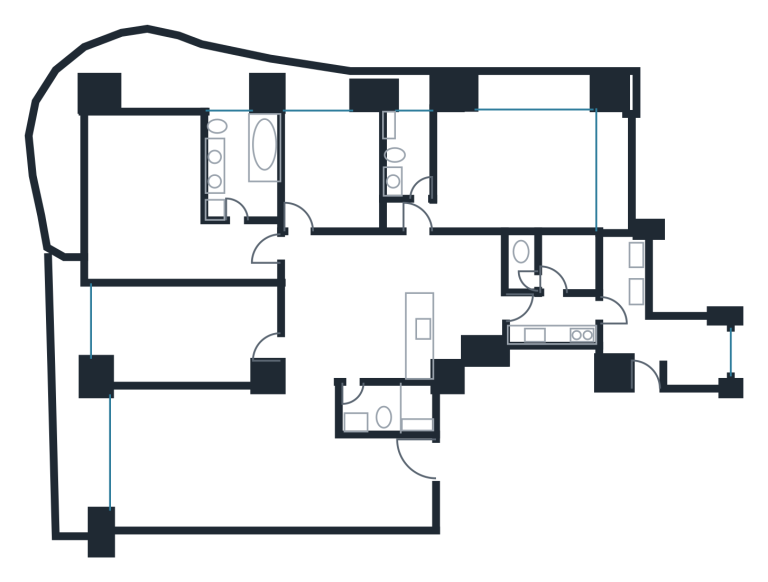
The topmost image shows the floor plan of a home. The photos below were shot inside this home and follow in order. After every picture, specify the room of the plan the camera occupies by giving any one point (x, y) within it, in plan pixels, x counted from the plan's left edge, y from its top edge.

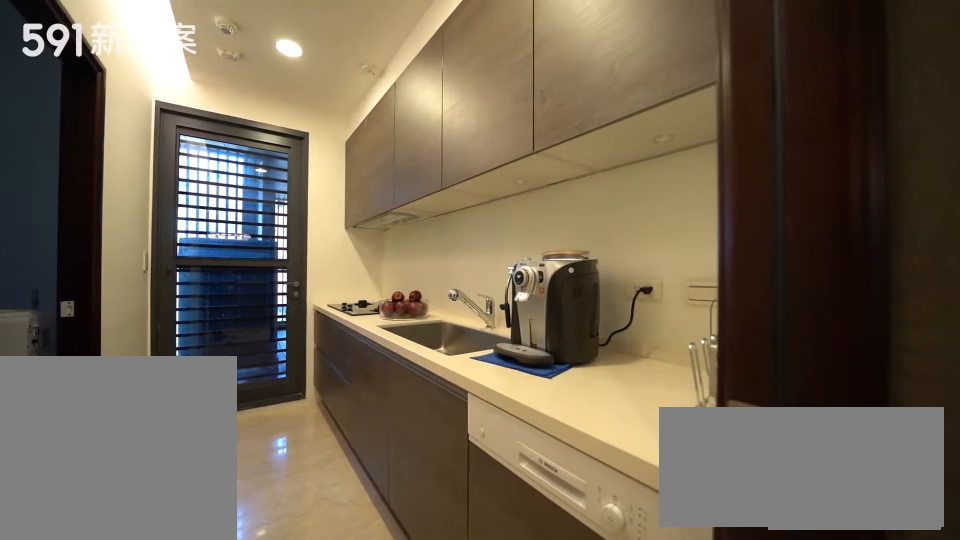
(557, 321)
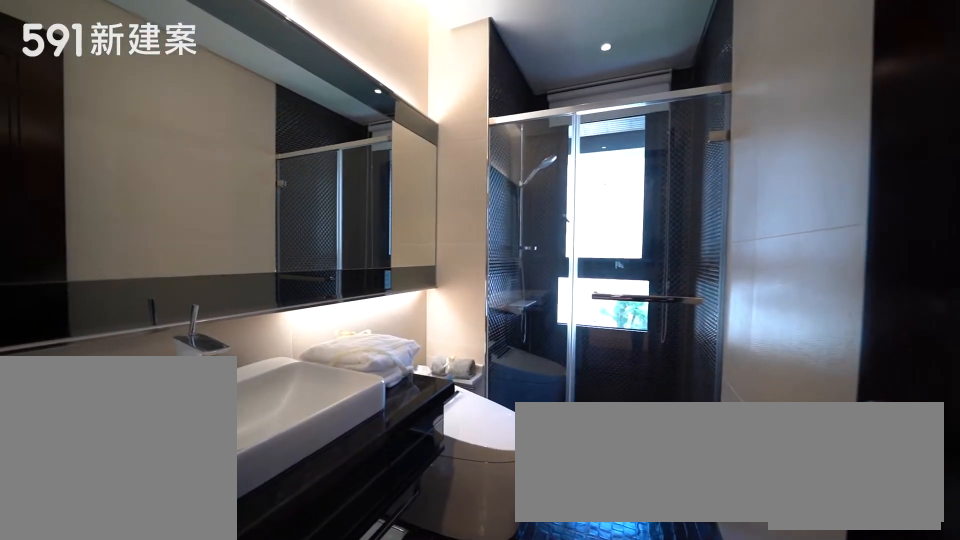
(410, 149)
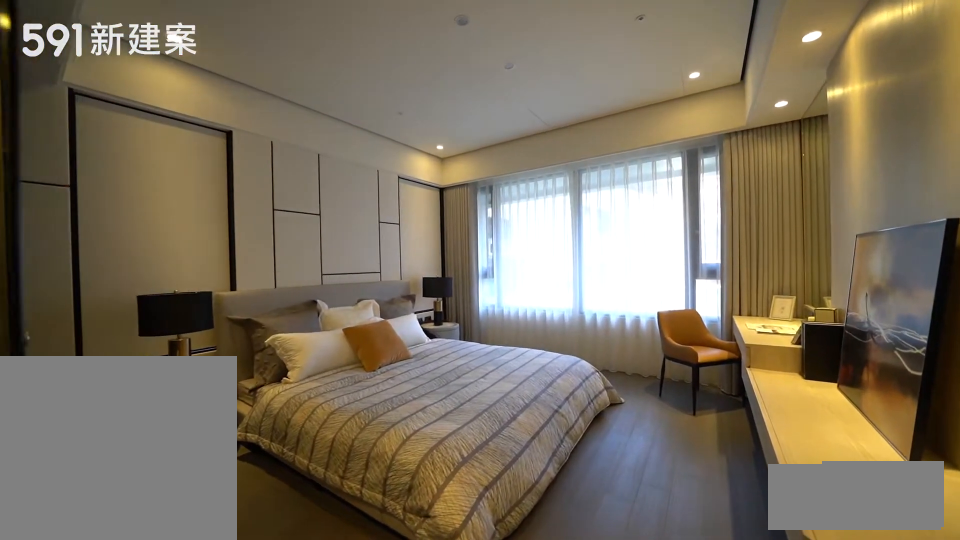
(510, 171)
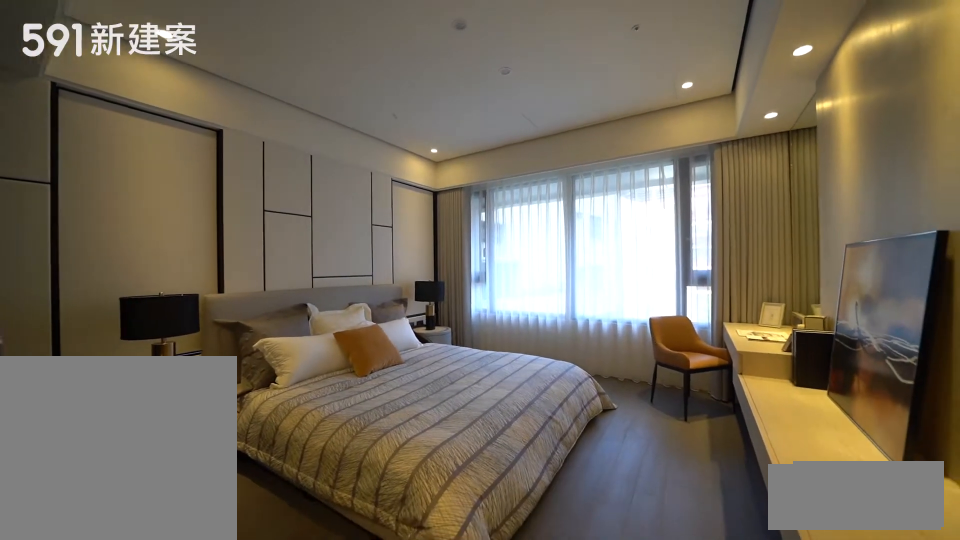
(510, 171)
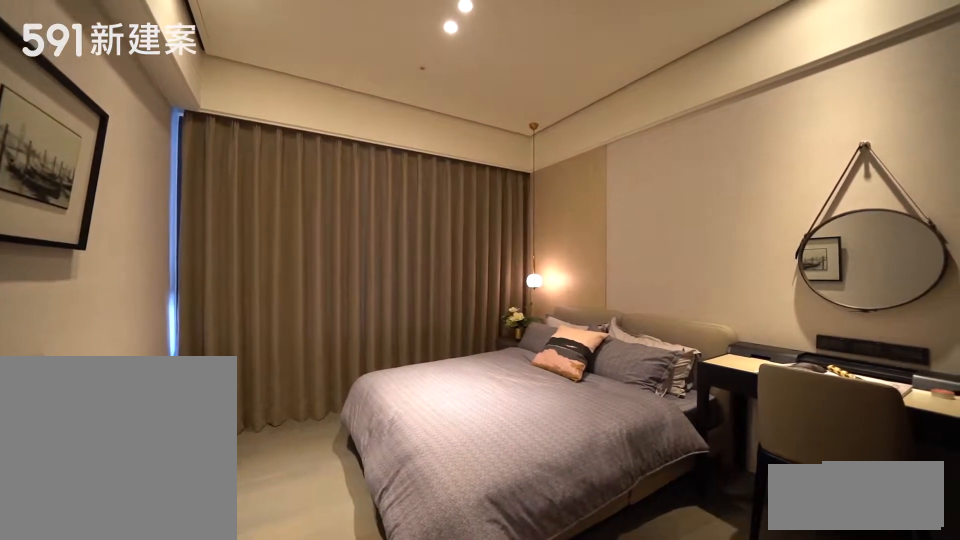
(334, 169)
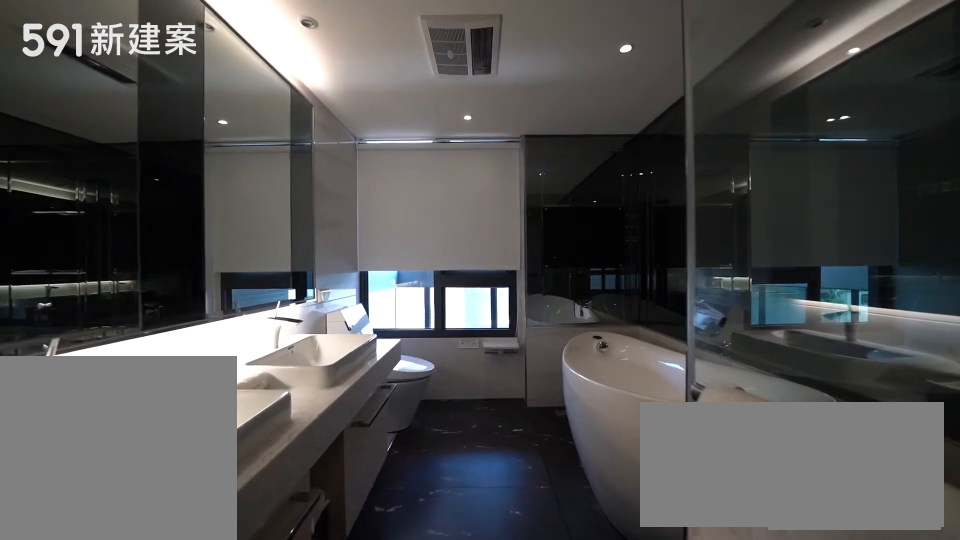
(249, 159)
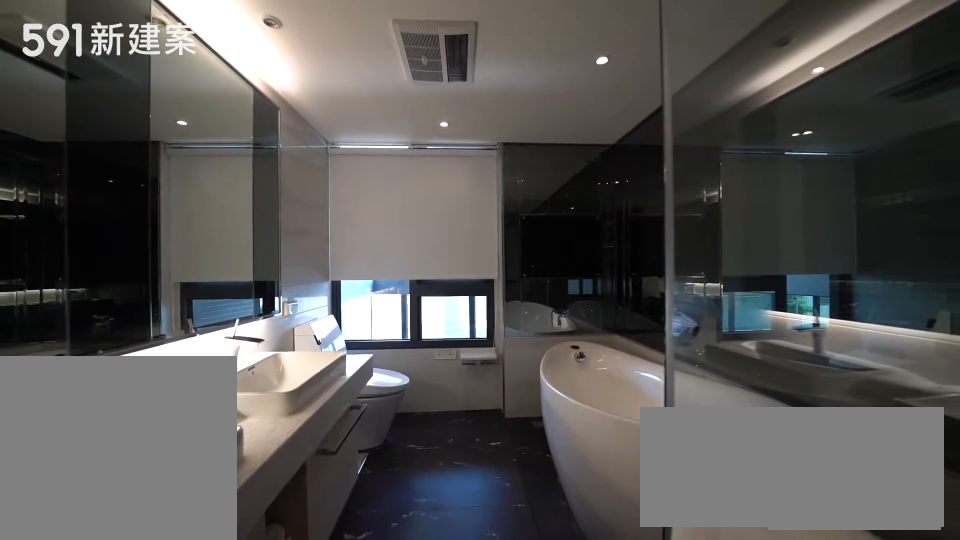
(249, 159)
